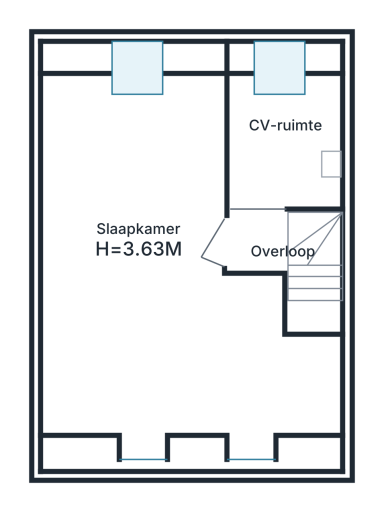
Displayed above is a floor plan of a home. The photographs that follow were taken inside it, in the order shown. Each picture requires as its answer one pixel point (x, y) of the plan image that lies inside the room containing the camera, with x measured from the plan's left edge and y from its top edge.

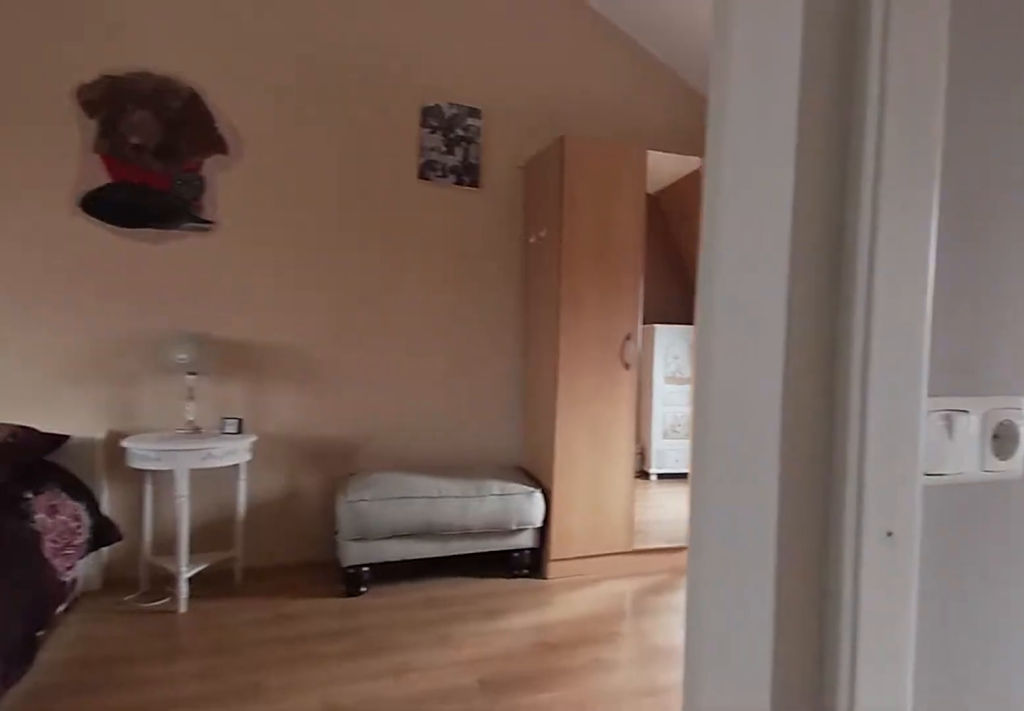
(258, 241)
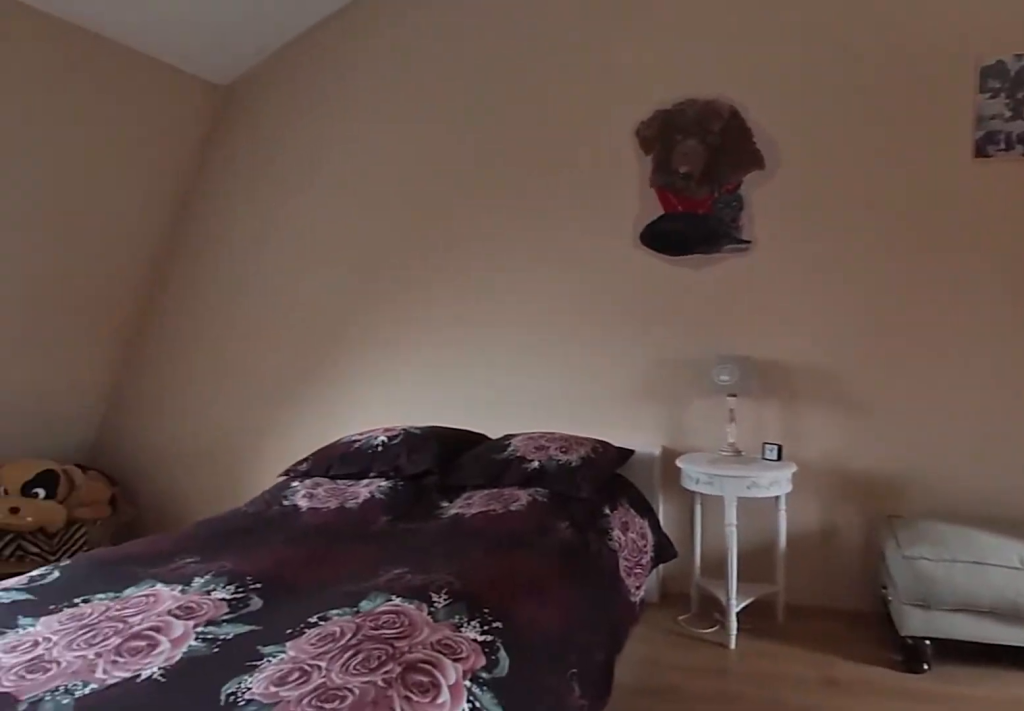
(134, 242)
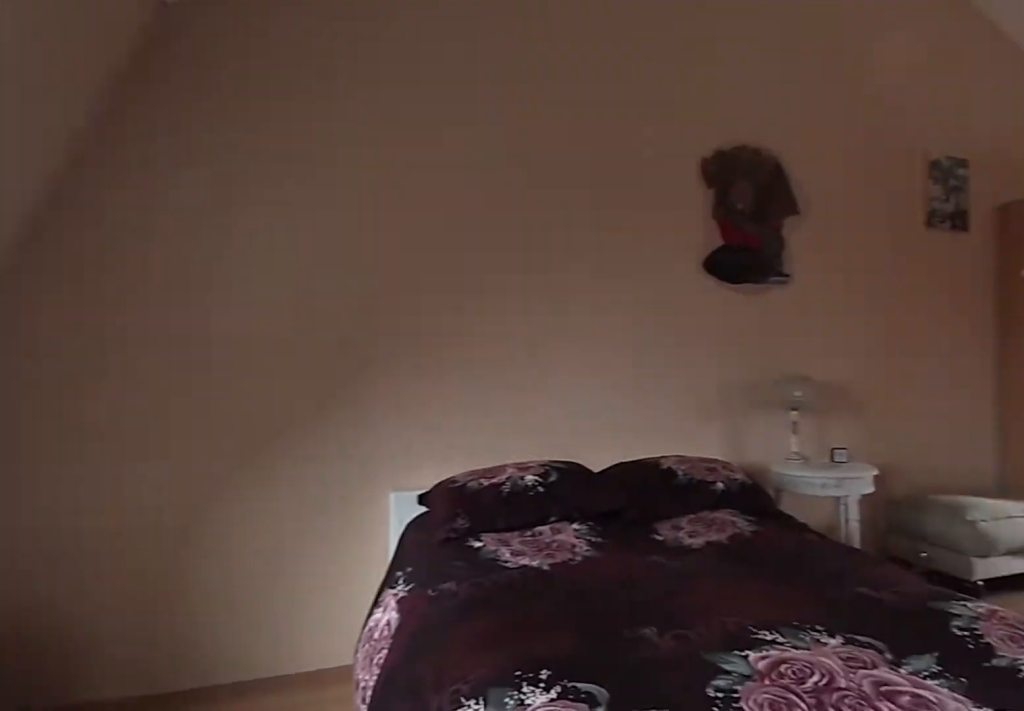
(134, 242)
